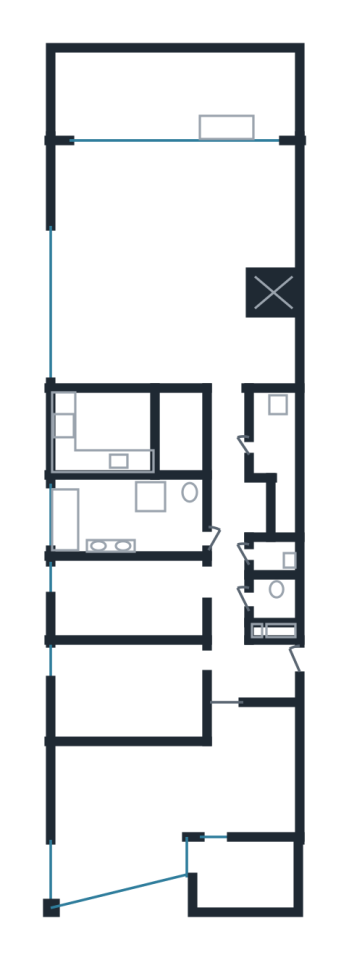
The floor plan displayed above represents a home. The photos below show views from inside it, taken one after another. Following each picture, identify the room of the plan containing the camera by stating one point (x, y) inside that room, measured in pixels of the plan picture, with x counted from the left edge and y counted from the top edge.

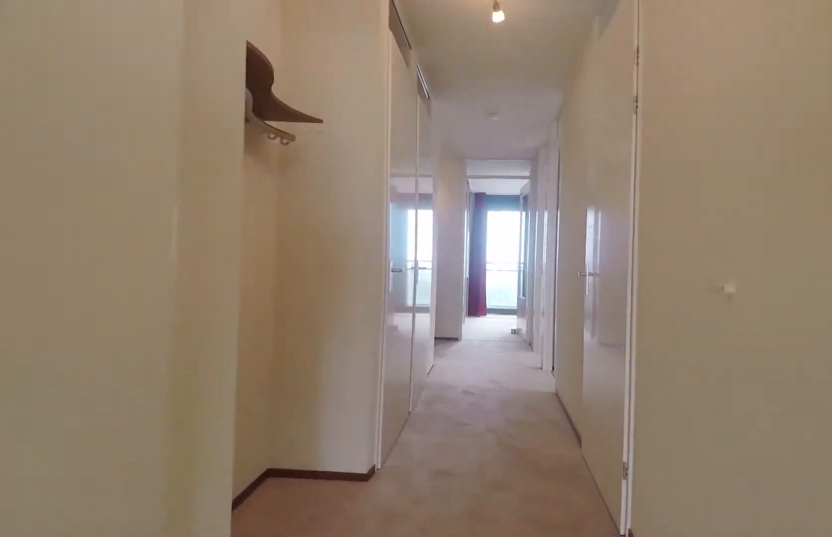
(237, 567)
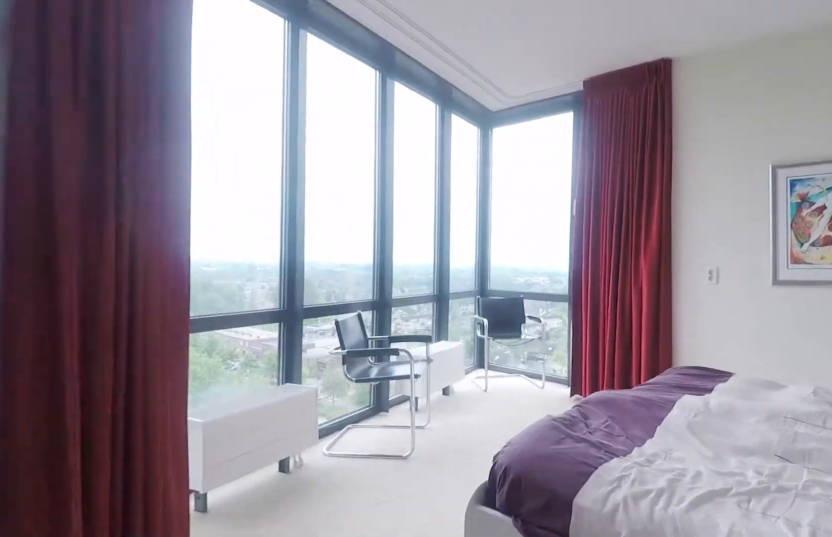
(115, 787)
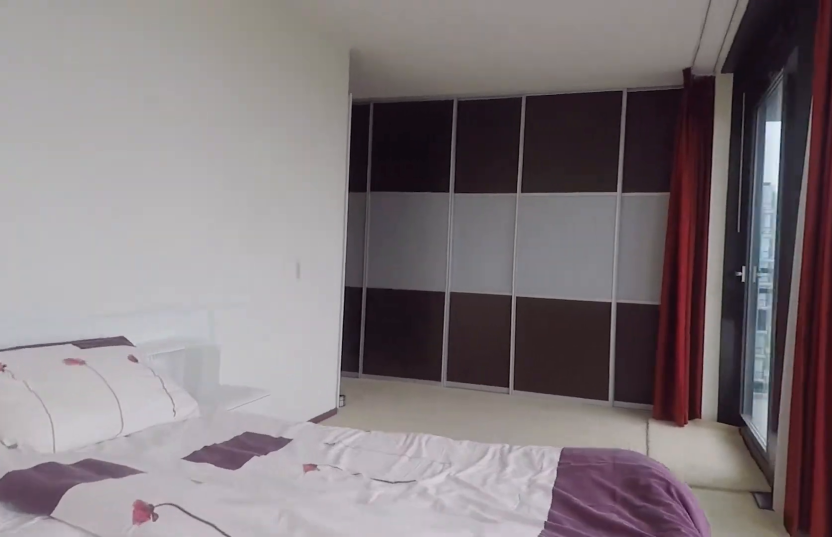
(170, 797)
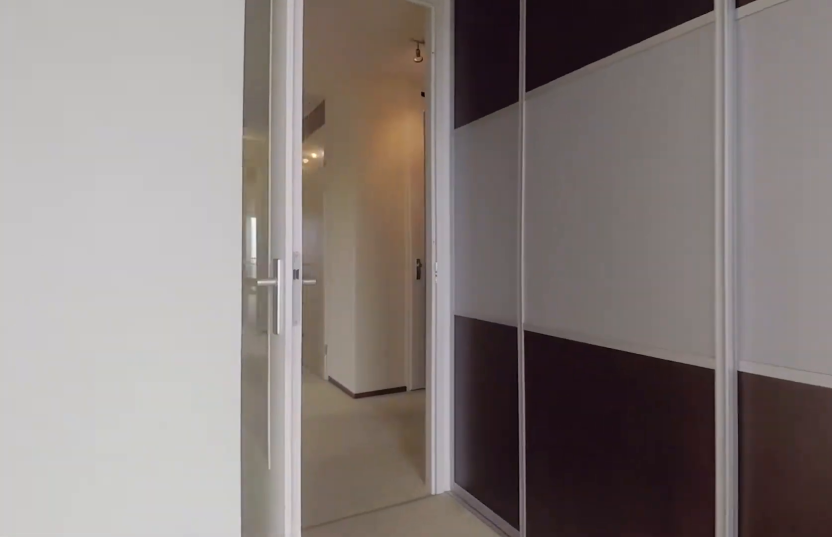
(170, 798)
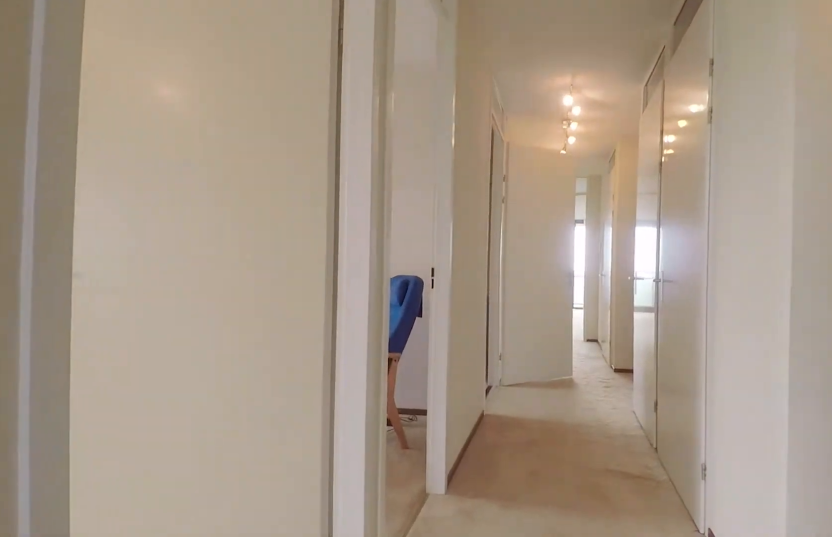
(238, 564)
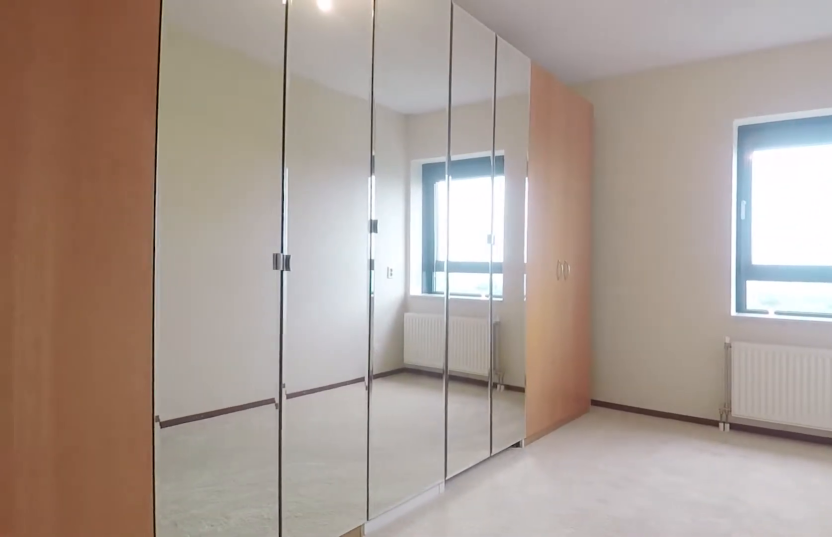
(129, 695)
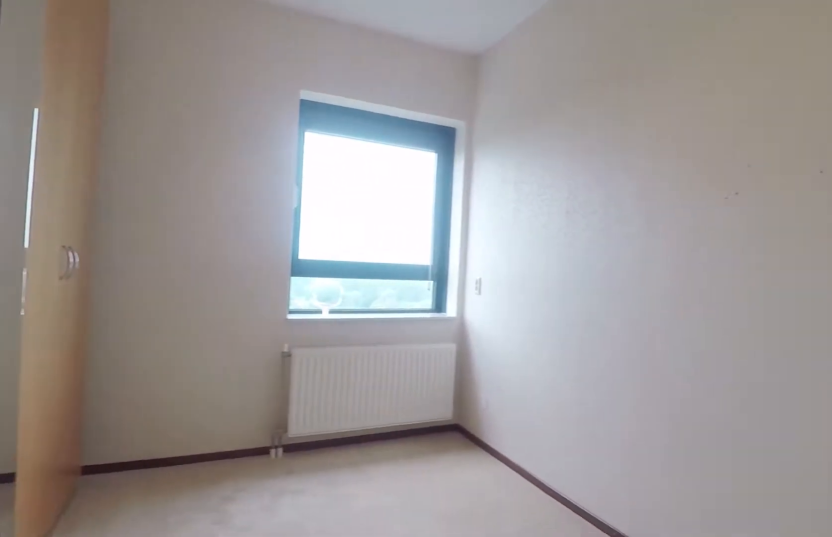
(129, 695)
